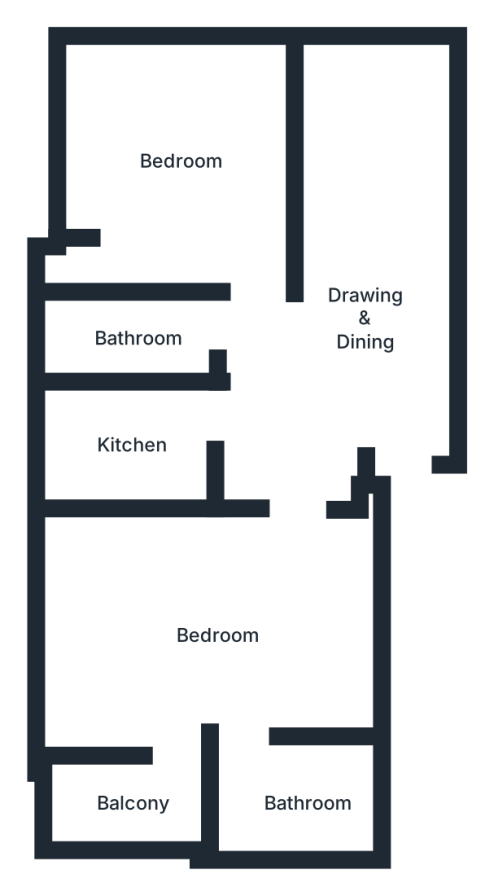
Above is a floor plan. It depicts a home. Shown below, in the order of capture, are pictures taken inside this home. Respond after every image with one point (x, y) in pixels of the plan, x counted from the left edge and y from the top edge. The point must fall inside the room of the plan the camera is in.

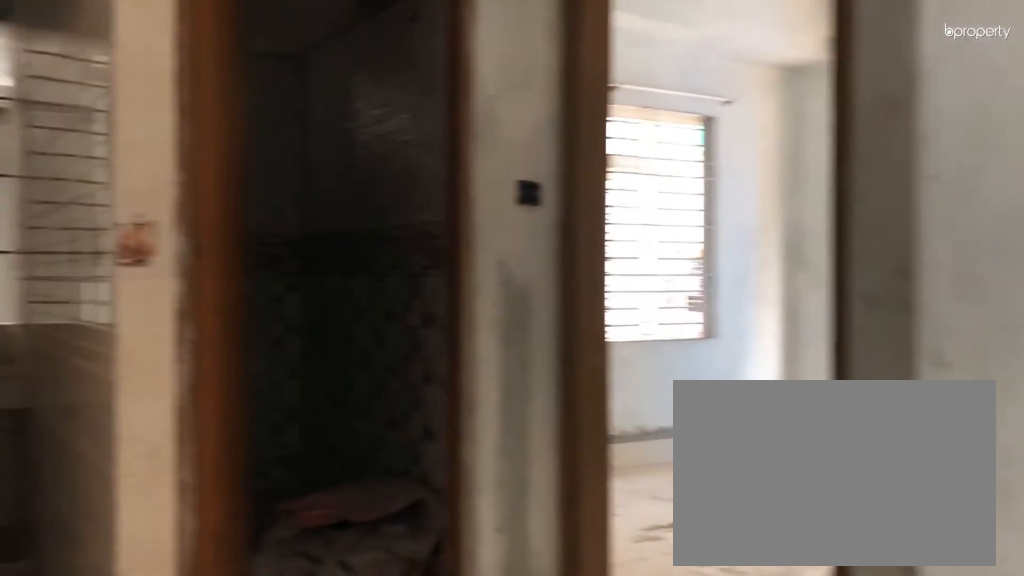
(358, 306)
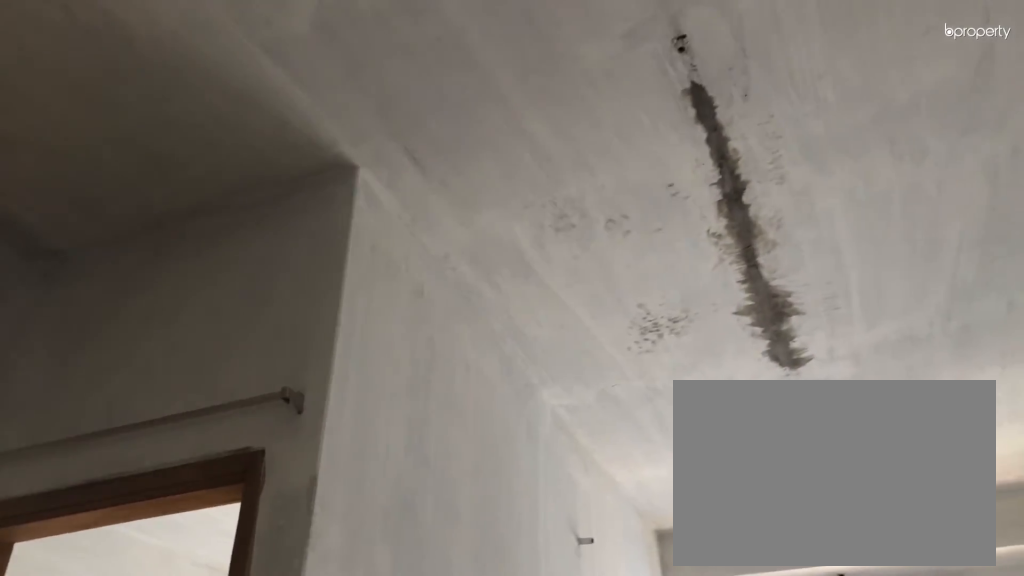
(360, 306)
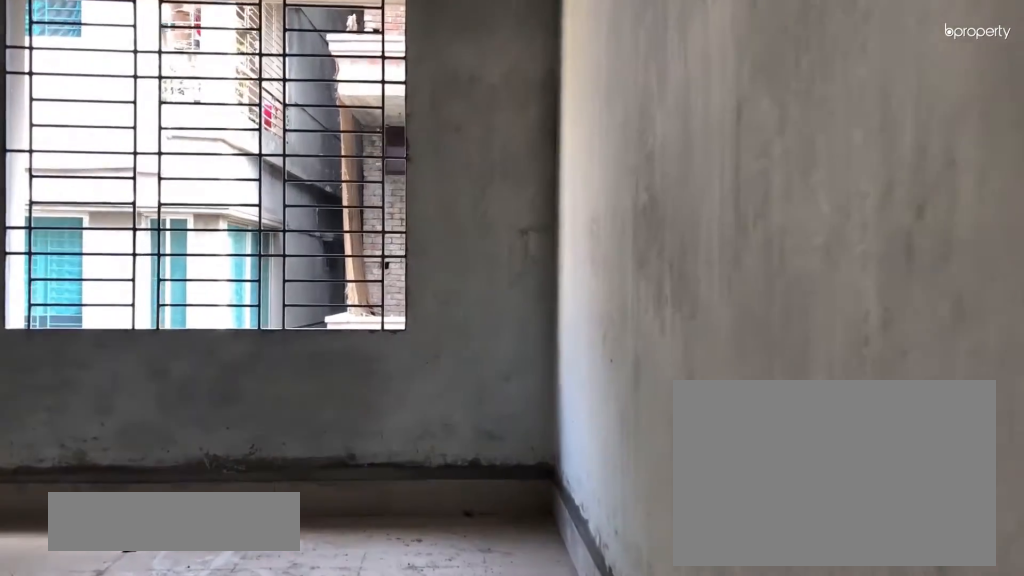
(170, 148)
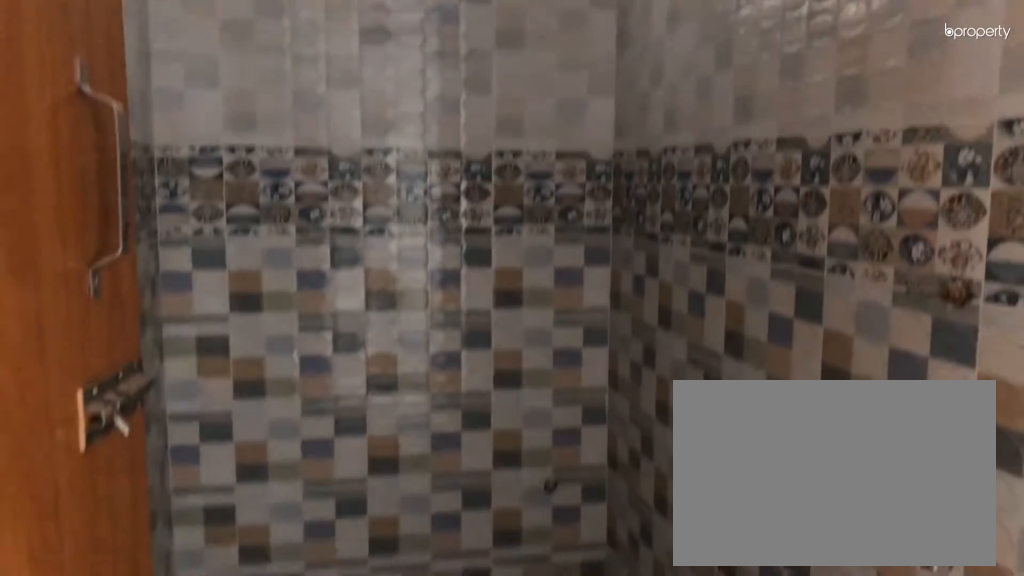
(138, 334)
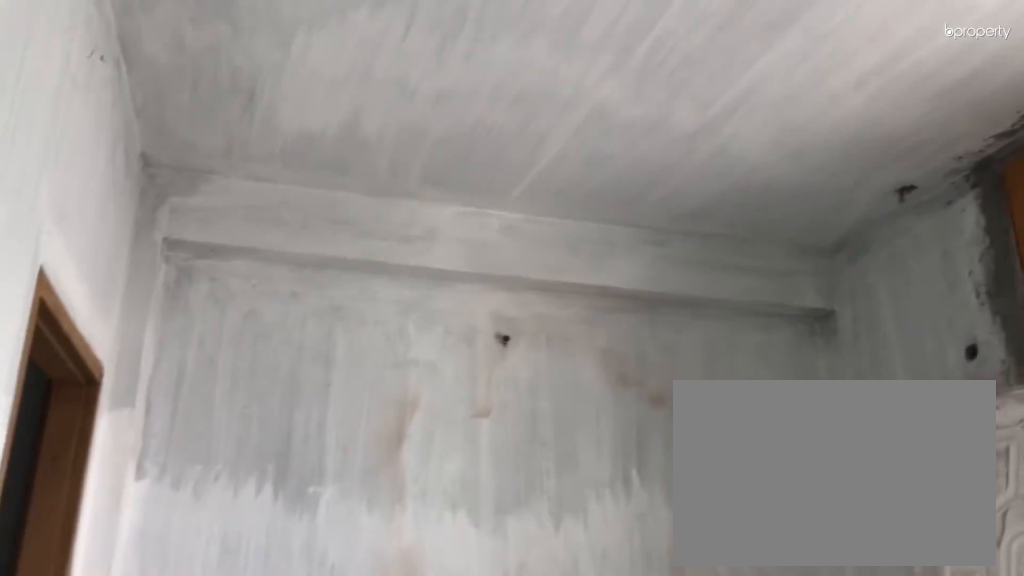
(227, 628)
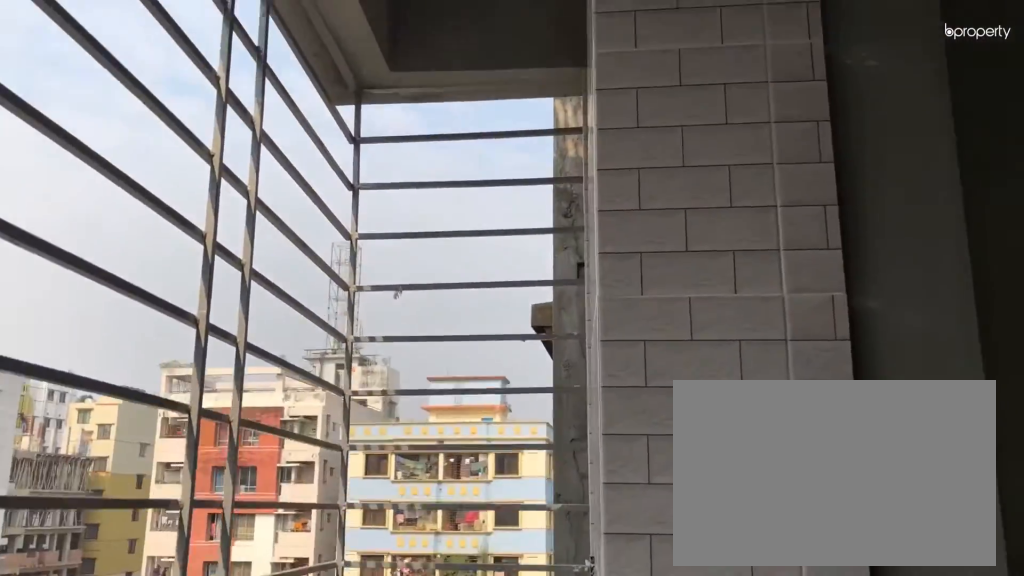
(131, 796)
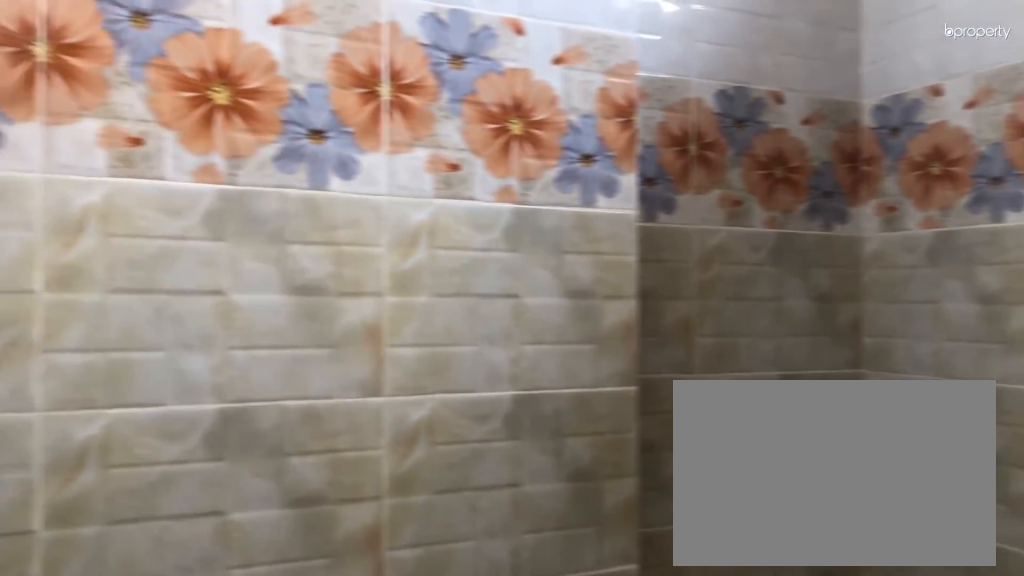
(310, 797)
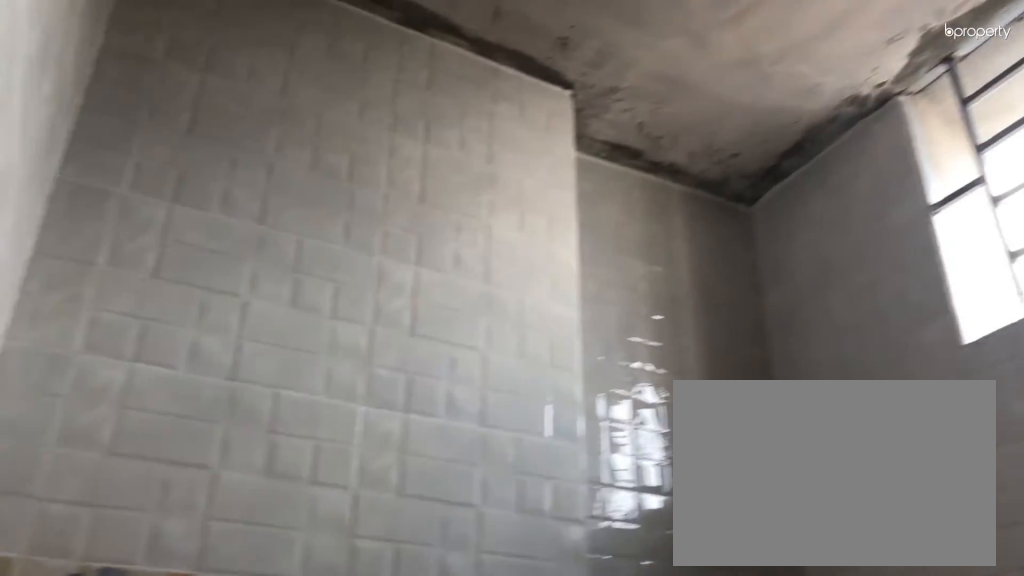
(310, 797)
